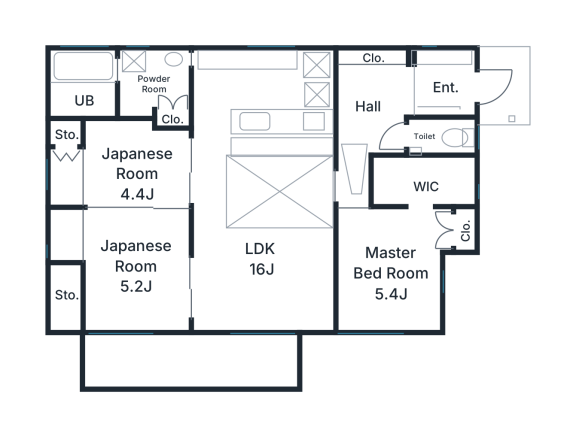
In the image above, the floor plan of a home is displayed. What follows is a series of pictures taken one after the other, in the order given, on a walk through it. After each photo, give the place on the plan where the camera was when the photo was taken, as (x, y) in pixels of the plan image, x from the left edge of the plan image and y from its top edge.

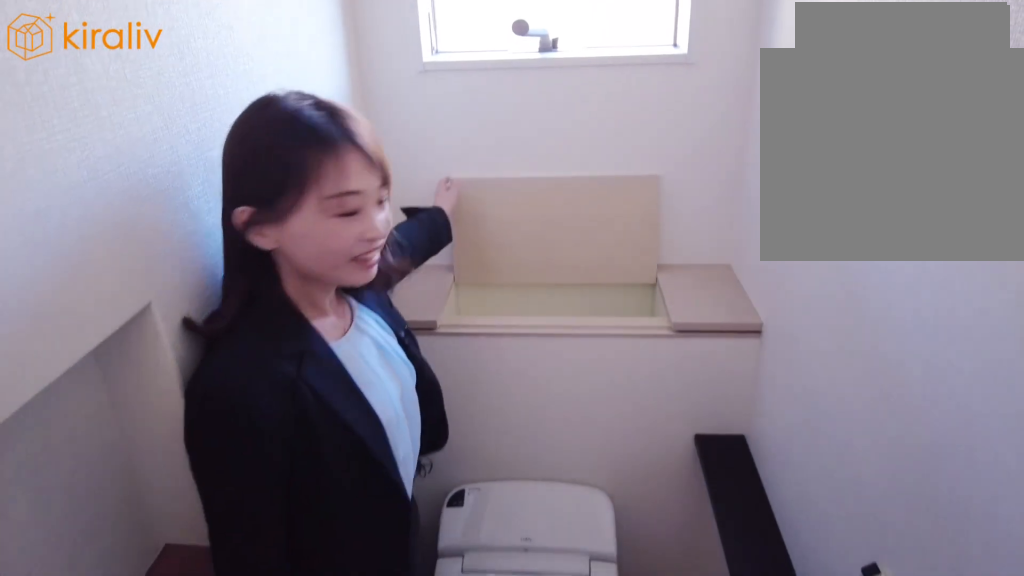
(405, 146)
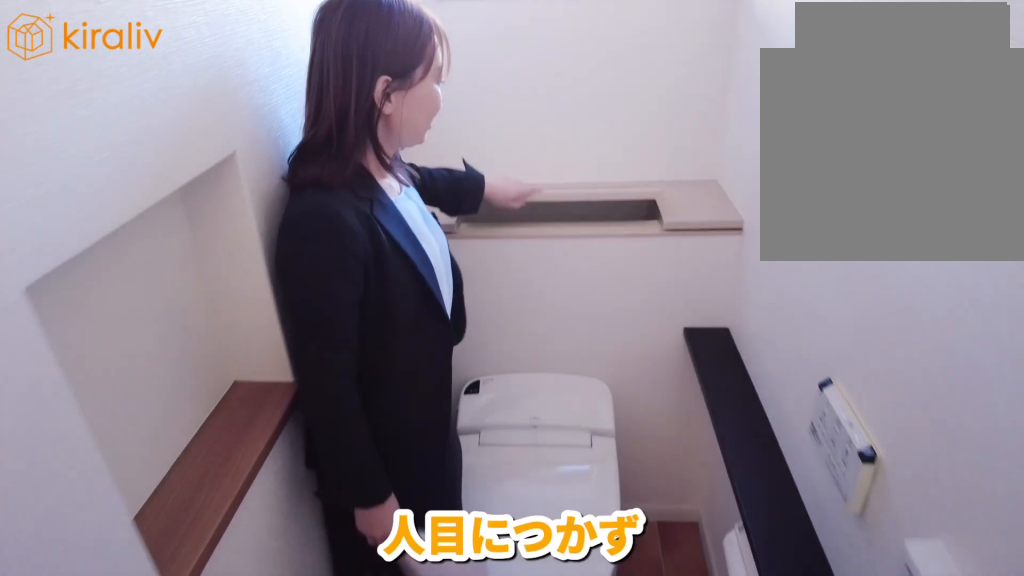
(404, 146)
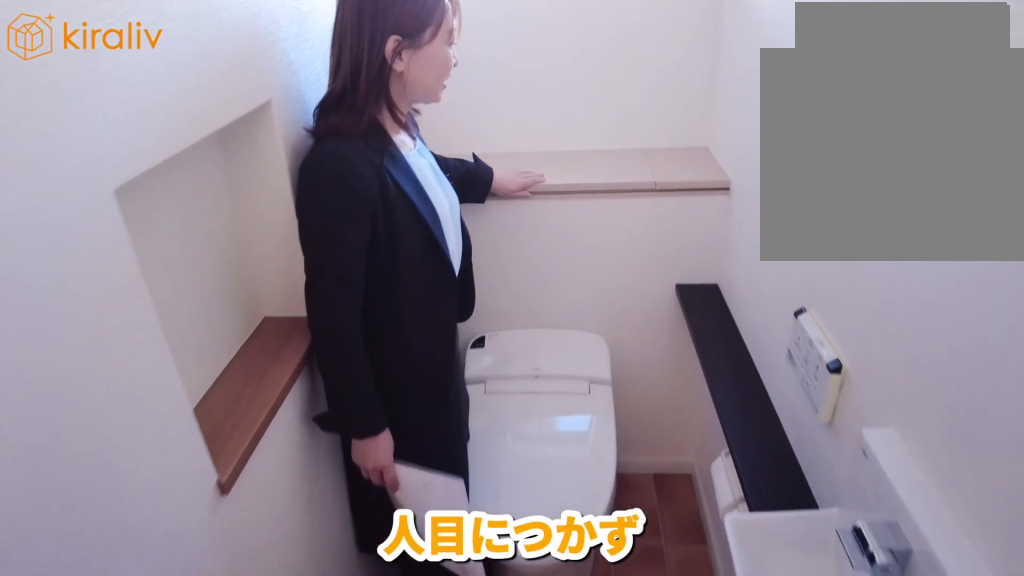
(403, 146)
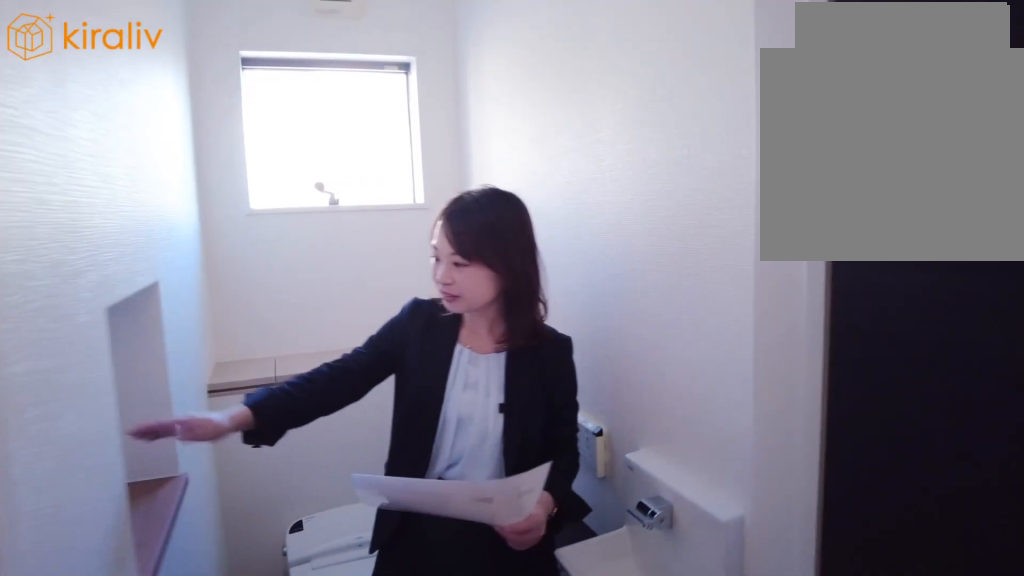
(395, 144)
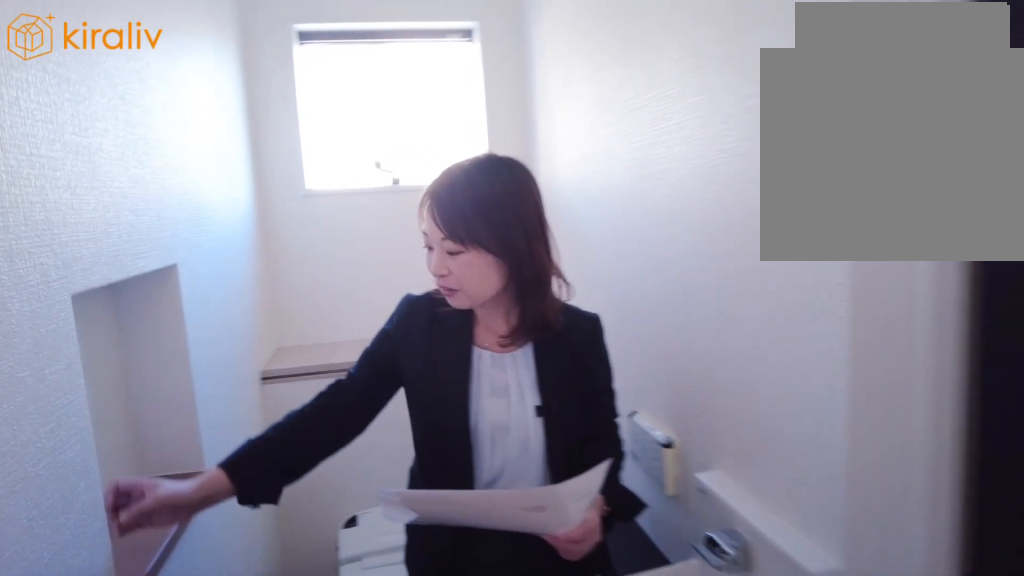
(394, 143)
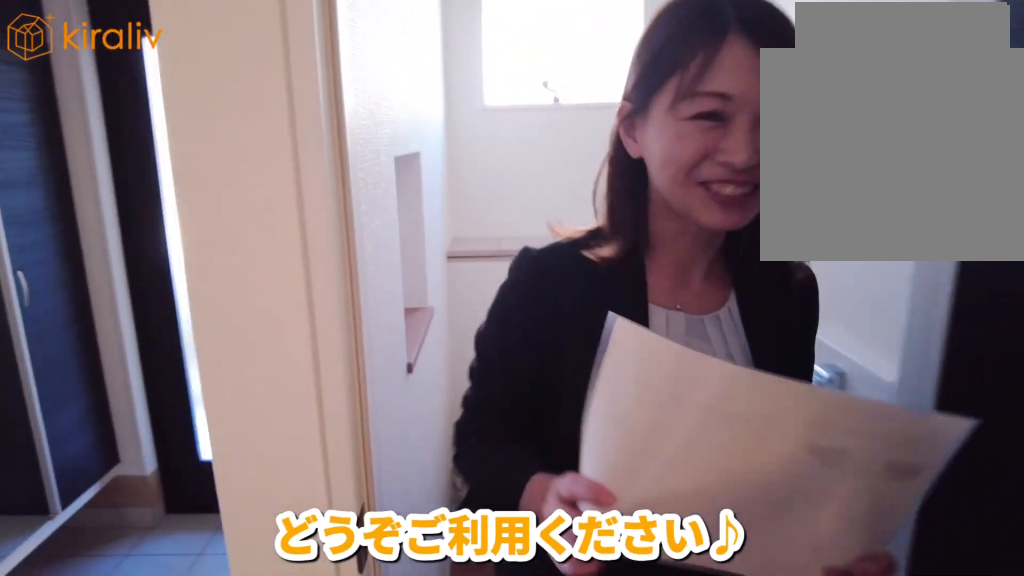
(387, 146)
